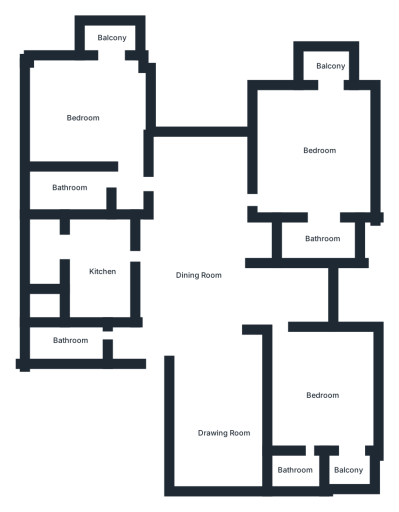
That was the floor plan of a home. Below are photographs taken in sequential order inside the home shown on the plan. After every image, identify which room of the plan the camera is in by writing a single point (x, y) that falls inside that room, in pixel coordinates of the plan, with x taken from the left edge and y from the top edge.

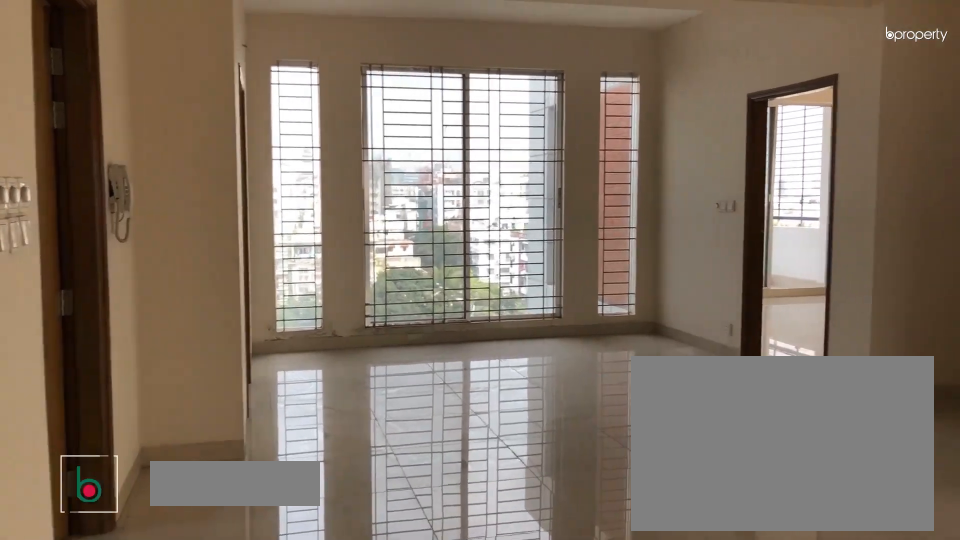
(197, 260)
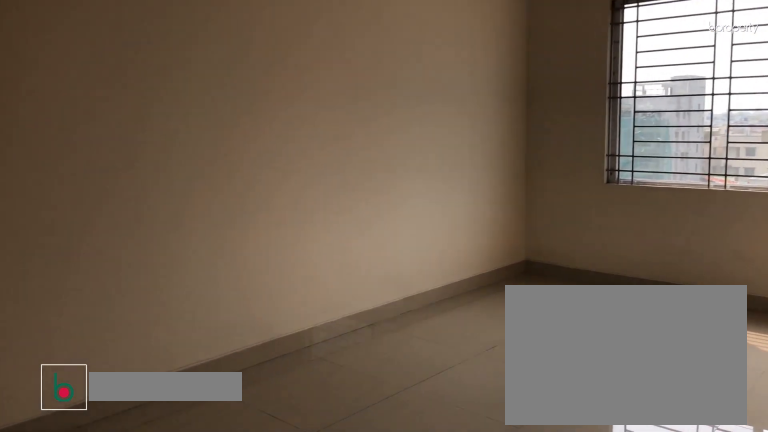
(226, 446)
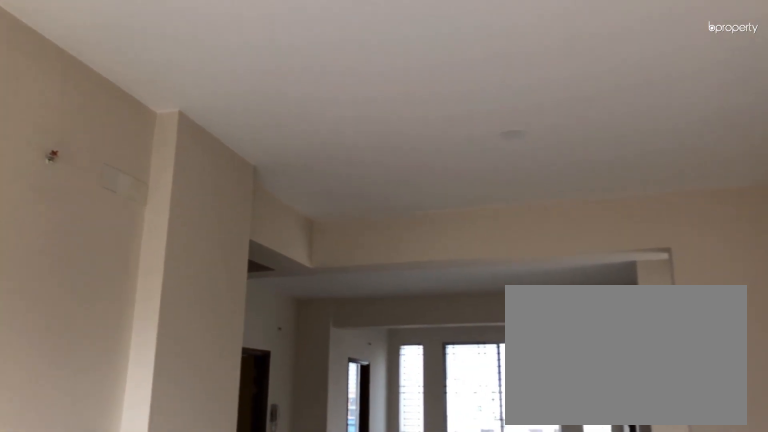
(226, 446)
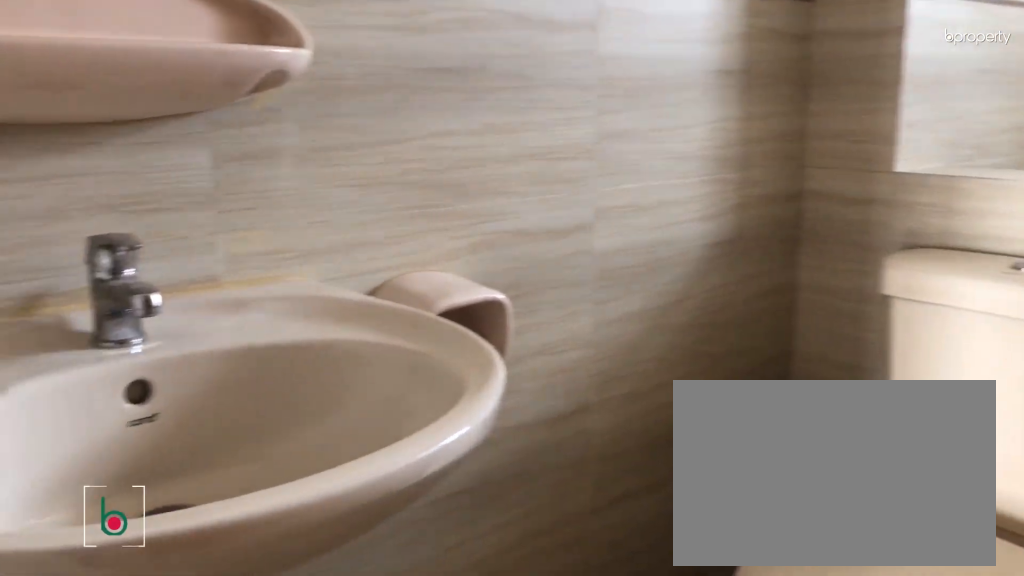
(69, 344)
